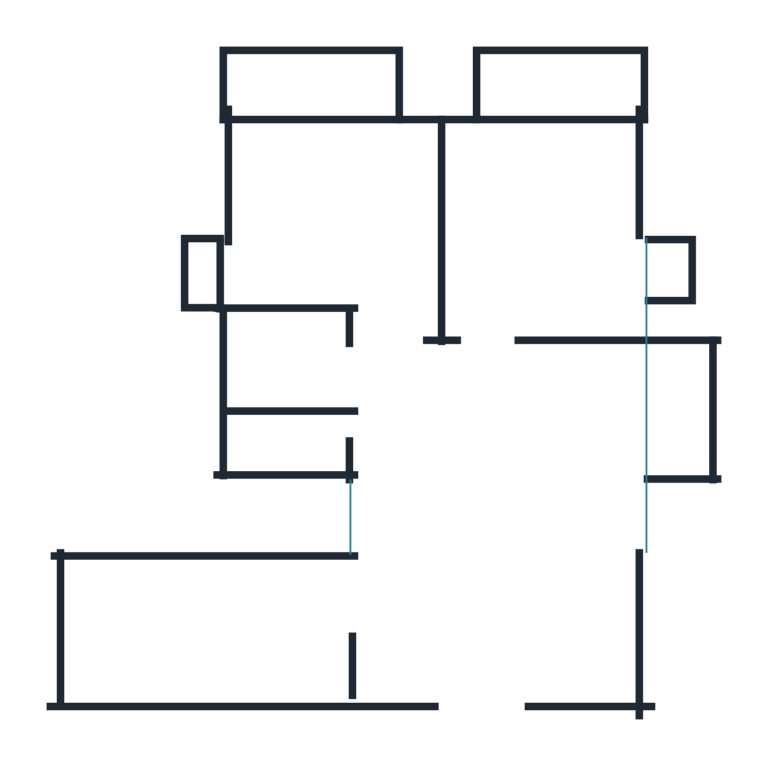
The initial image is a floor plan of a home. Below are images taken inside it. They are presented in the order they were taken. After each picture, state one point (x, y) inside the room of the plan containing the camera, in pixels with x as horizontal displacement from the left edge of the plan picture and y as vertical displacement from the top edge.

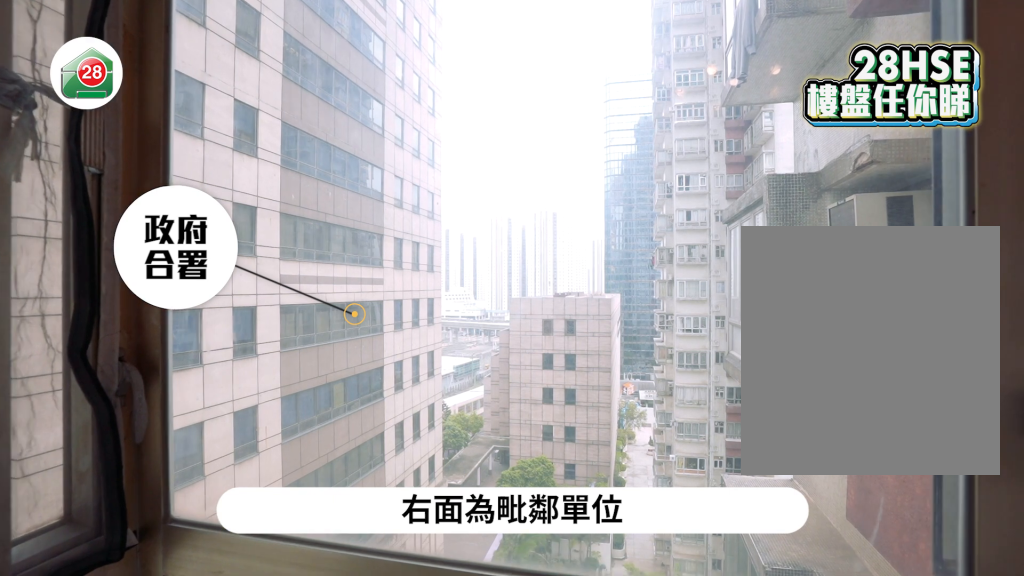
(499, 537)
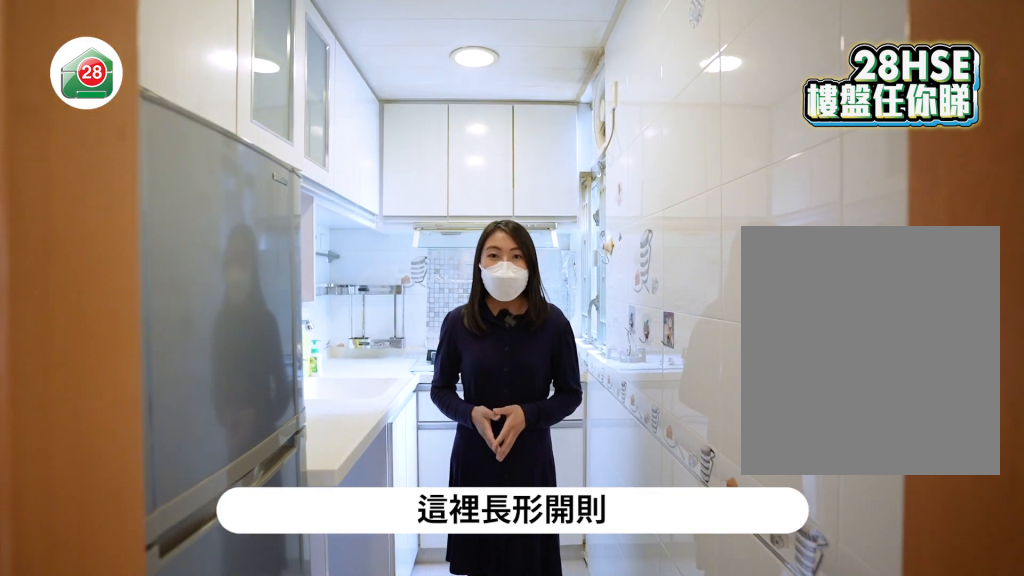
(243, 616)
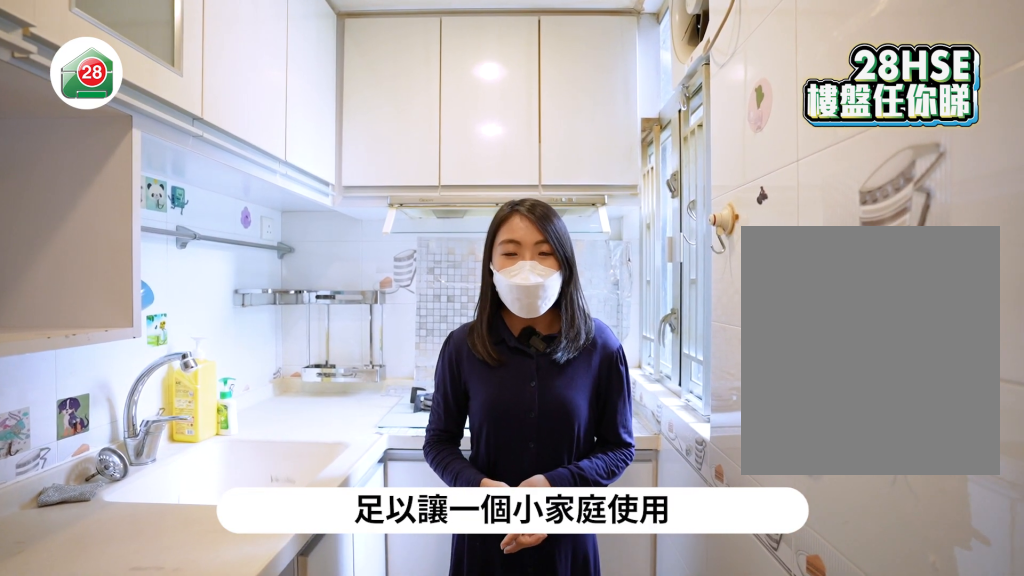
(243, 617)
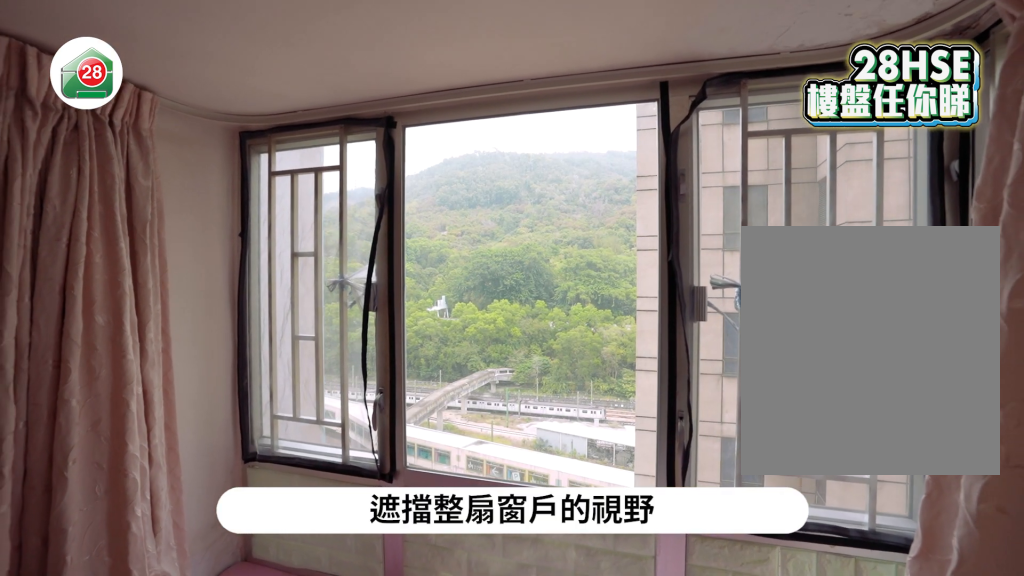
(544, 230)
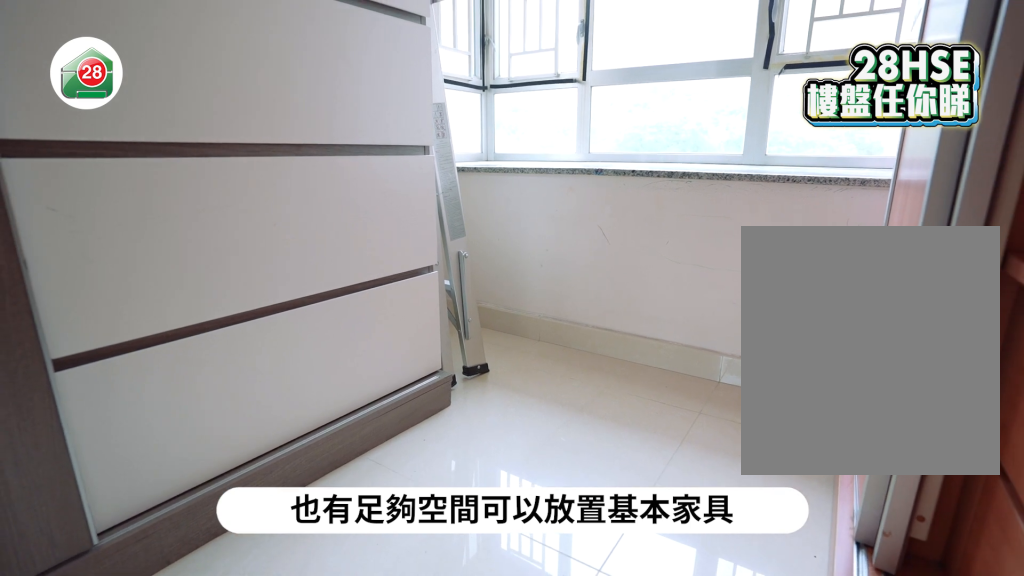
(336, 230)
